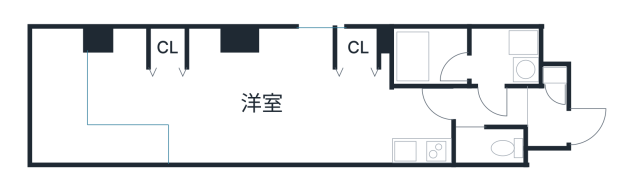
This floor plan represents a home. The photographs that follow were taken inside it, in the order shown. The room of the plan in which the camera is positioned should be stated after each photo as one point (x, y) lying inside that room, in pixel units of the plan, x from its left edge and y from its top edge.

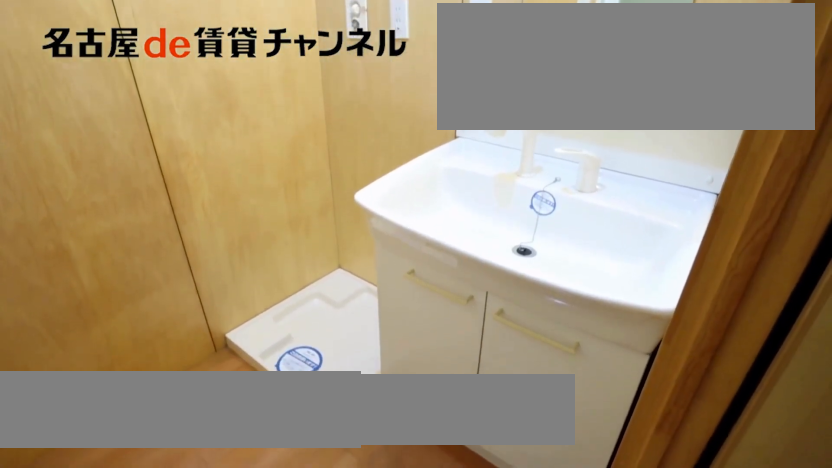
(505, 57)
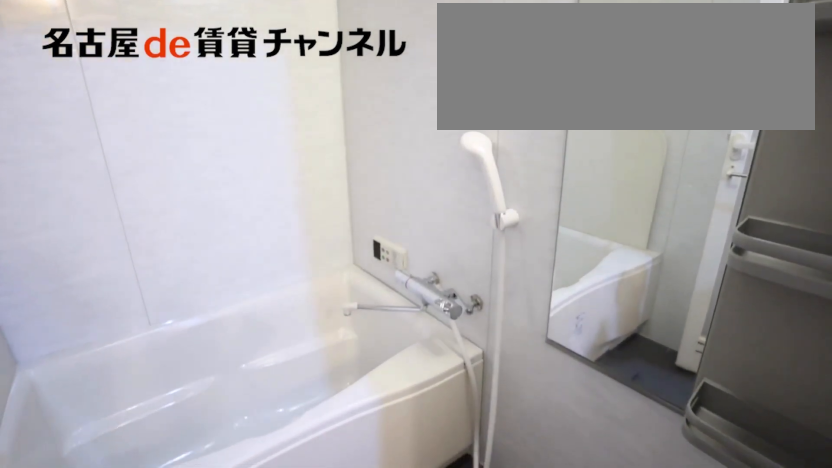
(431, 57)
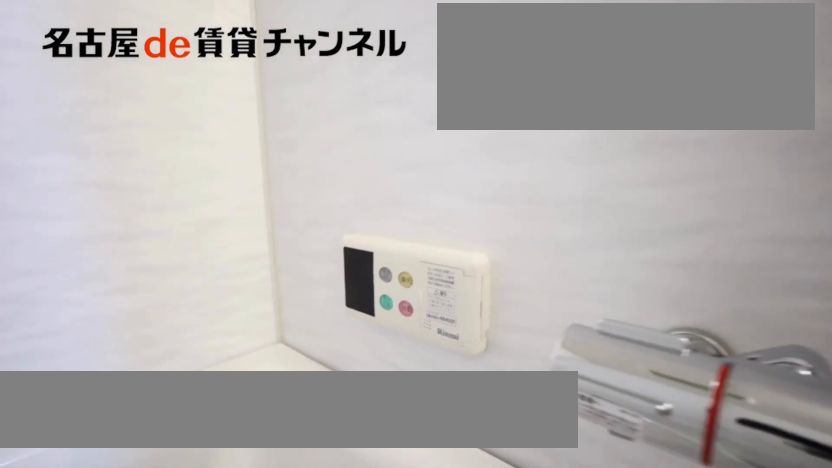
(431, 57)
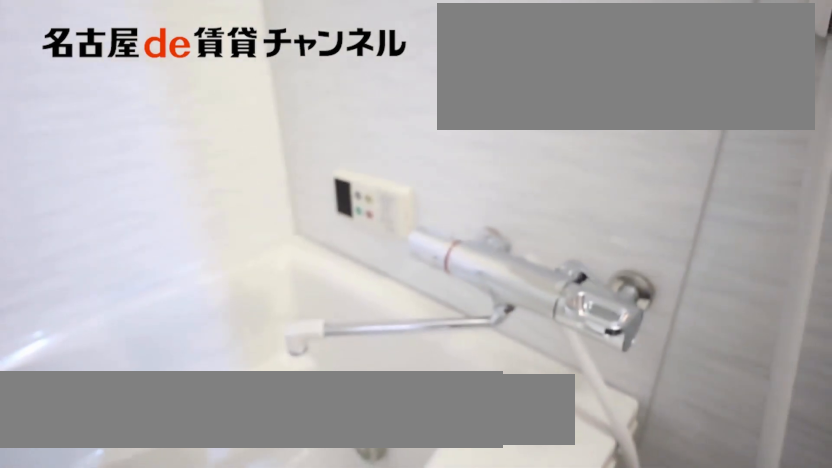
(431, 57)
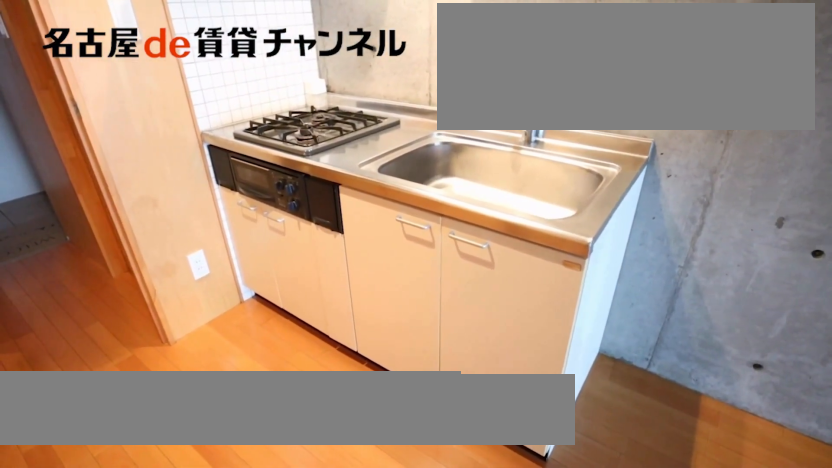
(423, 148)
